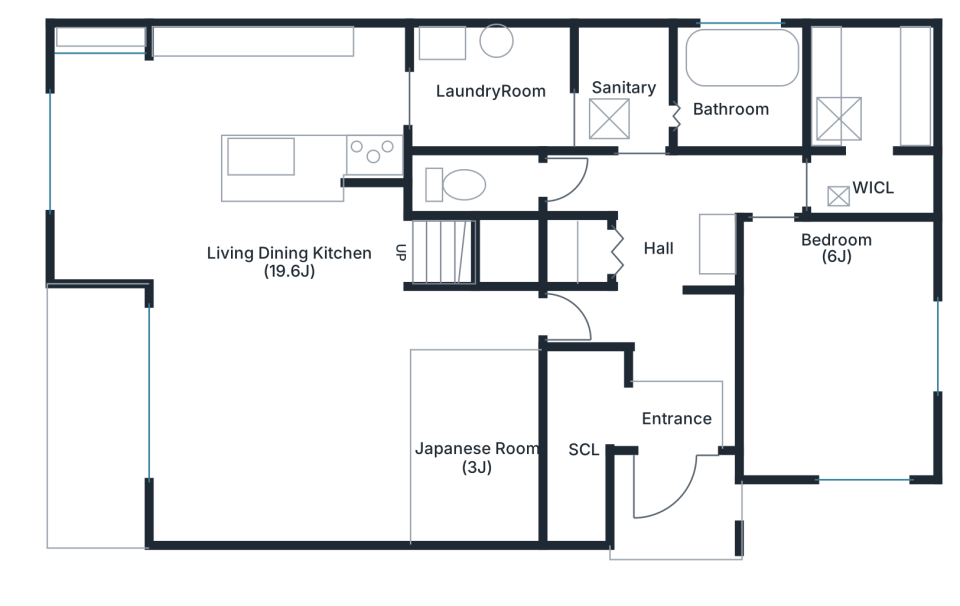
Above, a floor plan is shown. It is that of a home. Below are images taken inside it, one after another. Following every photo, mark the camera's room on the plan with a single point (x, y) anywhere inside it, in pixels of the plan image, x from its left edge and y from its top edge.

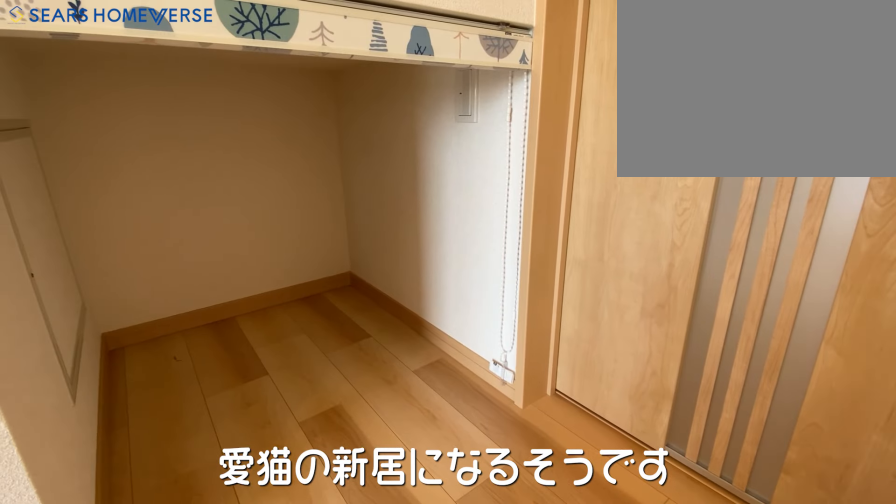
(500, 253)
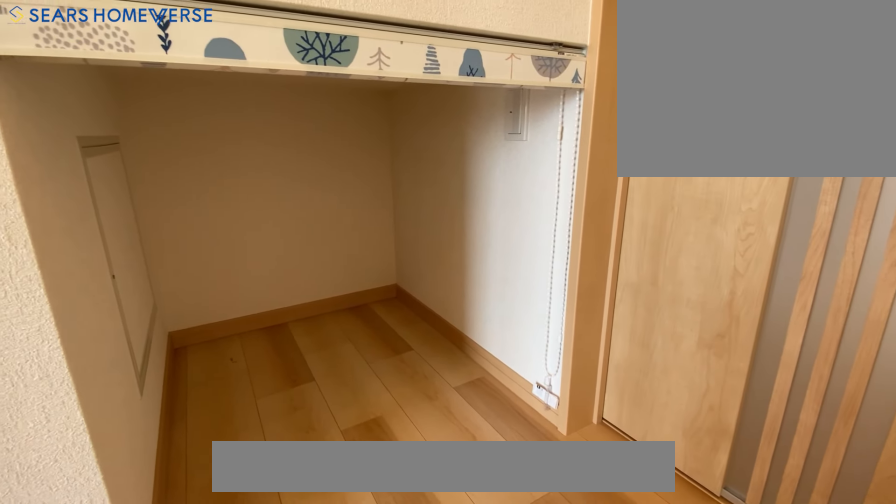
(500, 254)
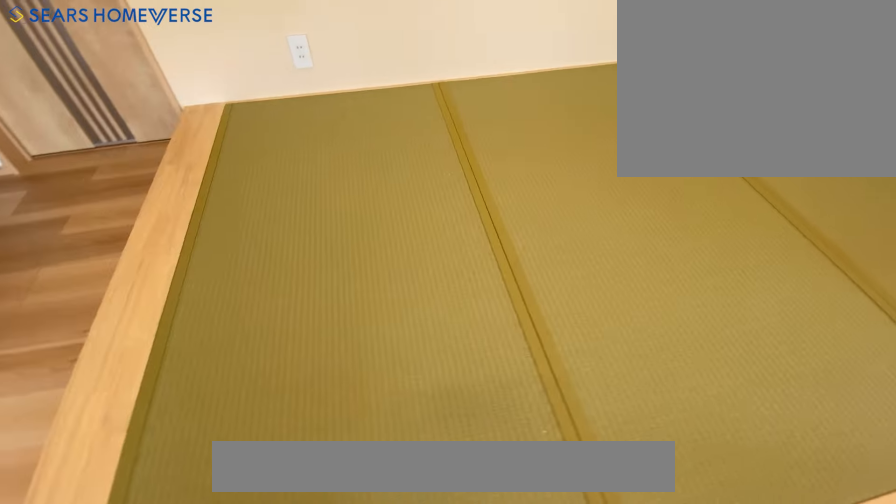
(480, 449)
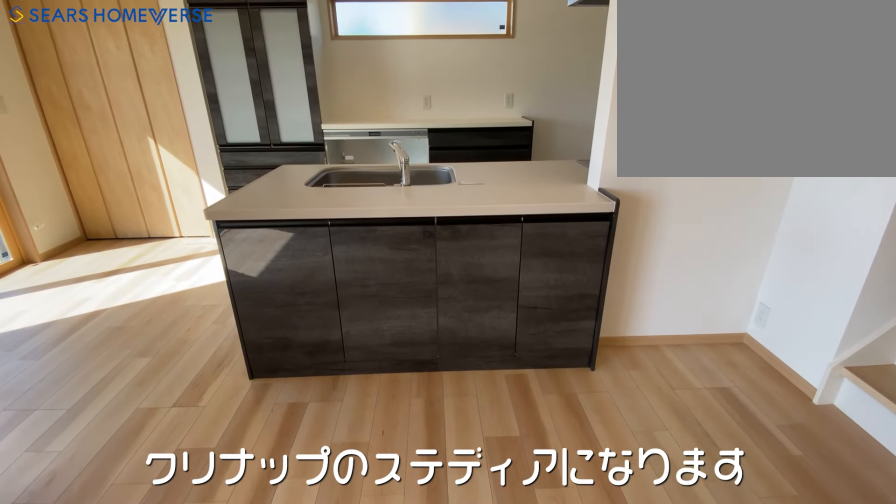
(289, 96)
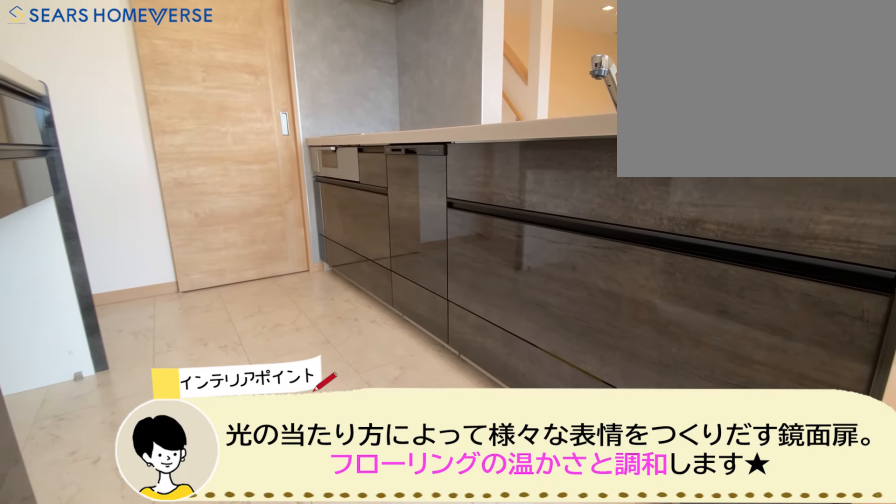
(289, 95)
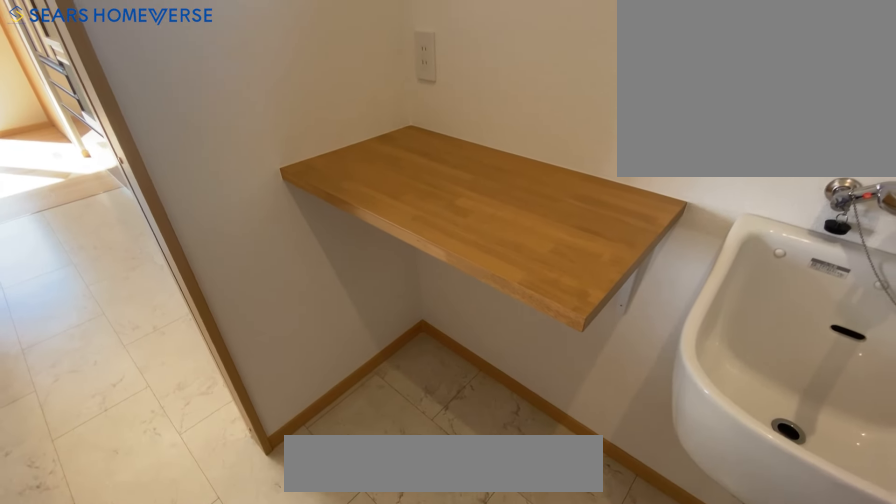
(494, 98)
